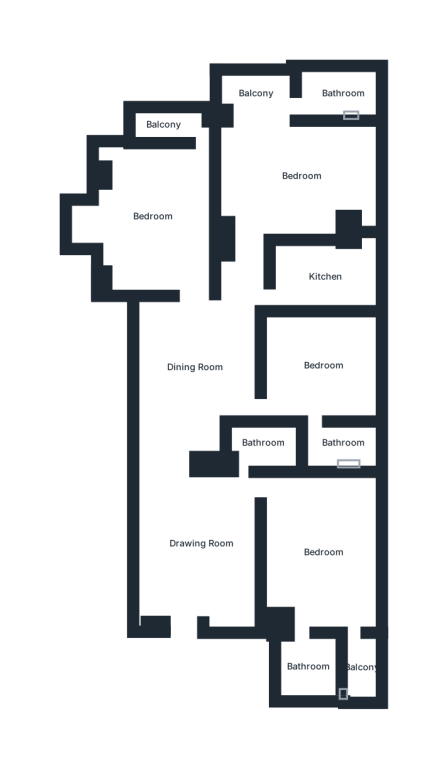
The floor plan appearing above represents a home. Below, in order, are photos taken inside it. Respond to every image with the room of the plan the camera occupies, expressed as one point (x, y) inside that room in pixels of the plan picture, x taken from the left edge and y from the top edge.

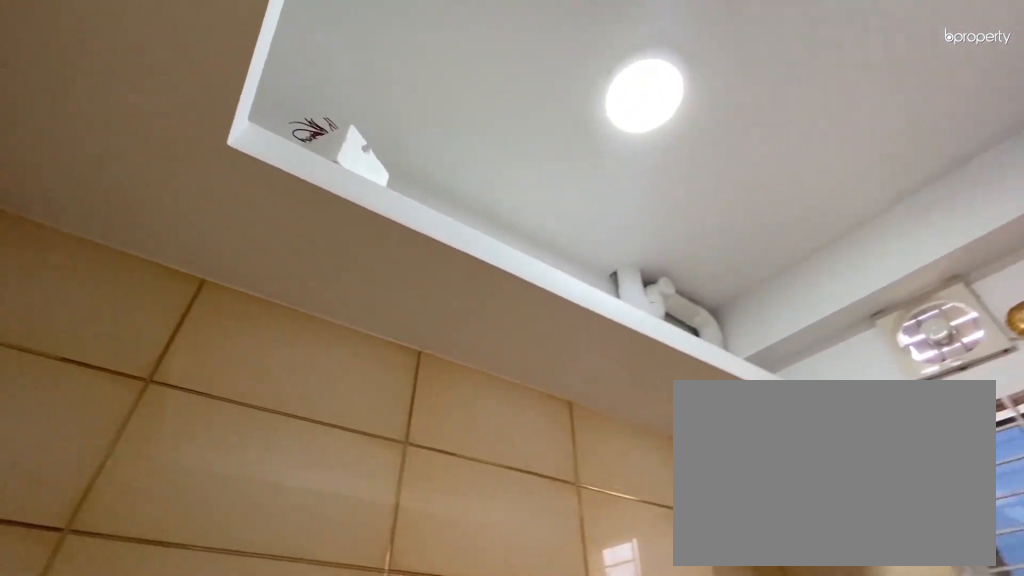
(324, 275)
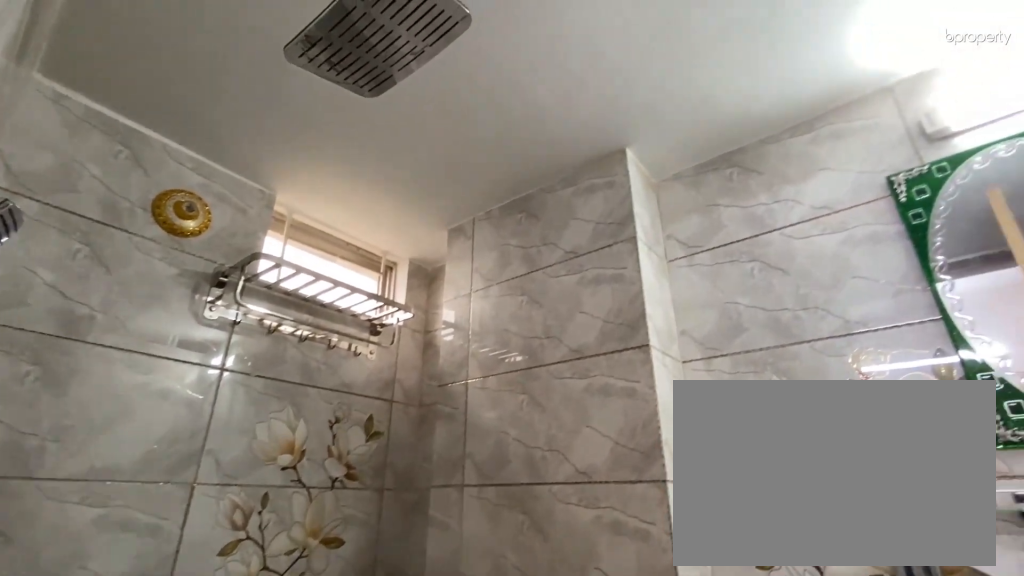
(344, 443)
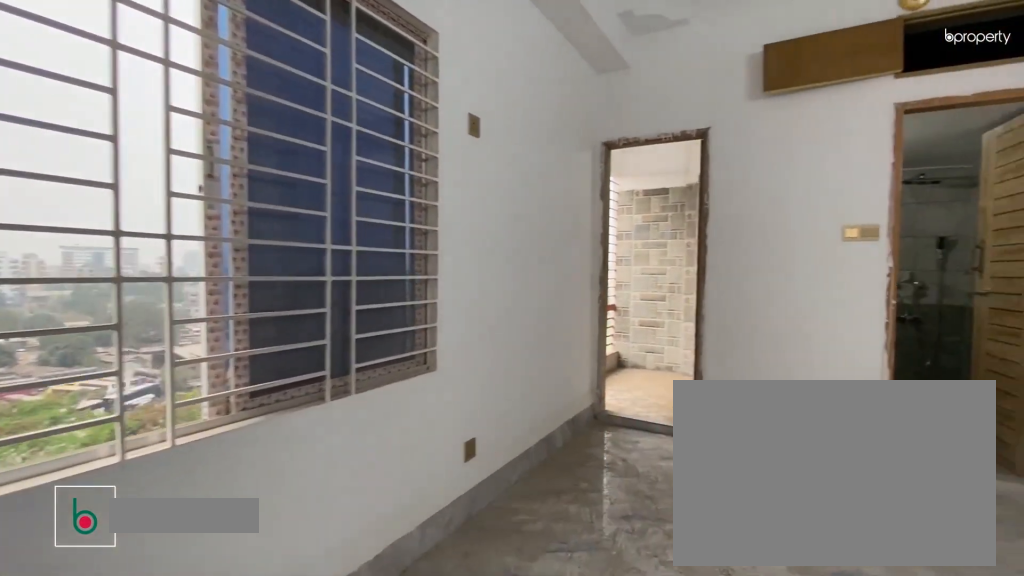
(323, 553)
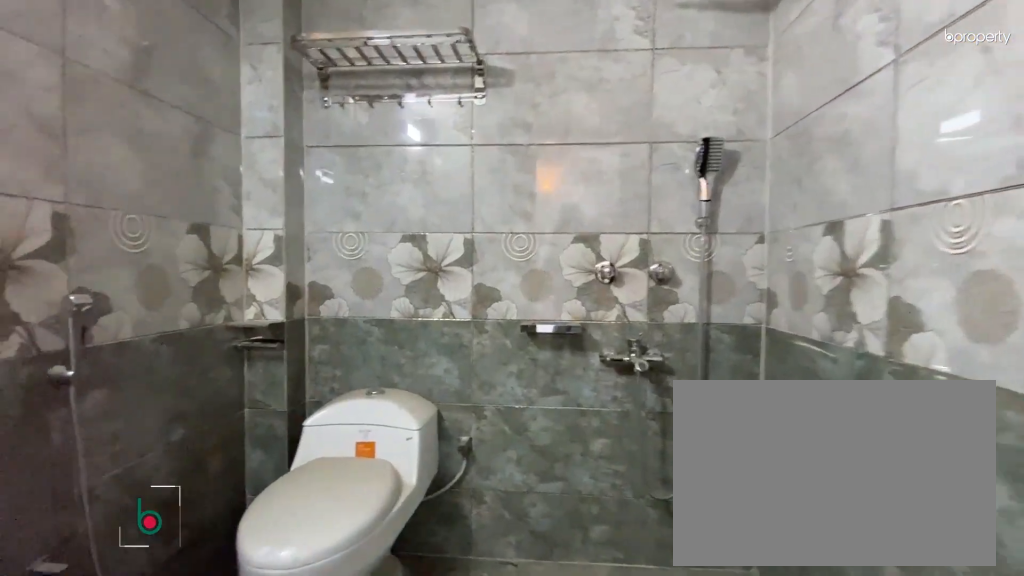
(310, 666)
